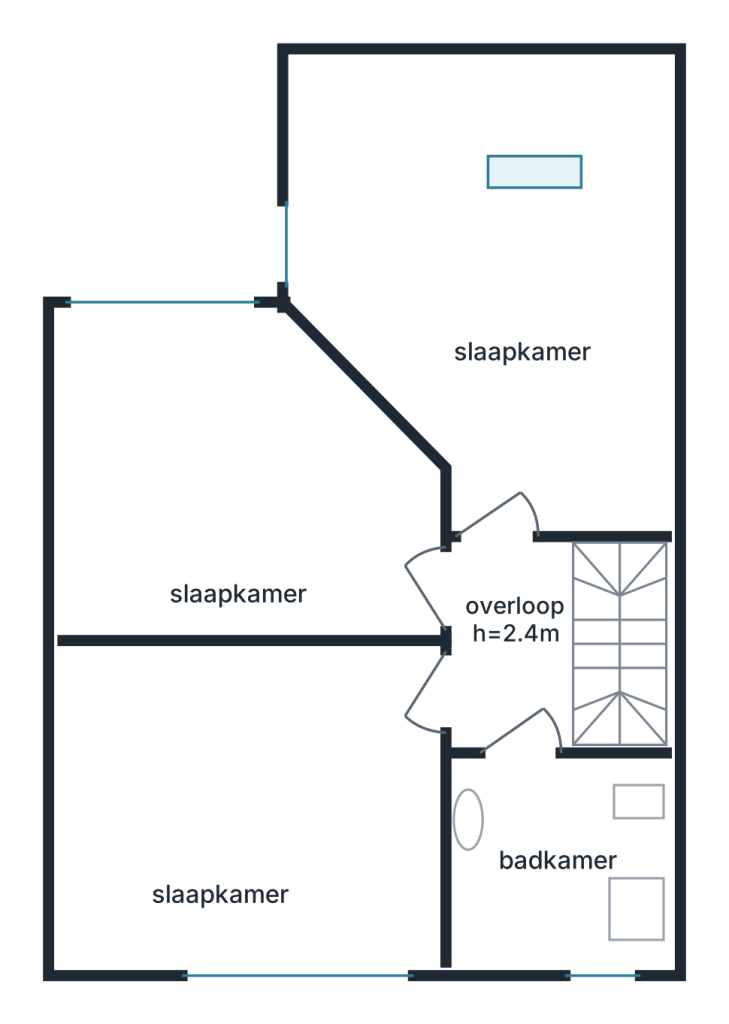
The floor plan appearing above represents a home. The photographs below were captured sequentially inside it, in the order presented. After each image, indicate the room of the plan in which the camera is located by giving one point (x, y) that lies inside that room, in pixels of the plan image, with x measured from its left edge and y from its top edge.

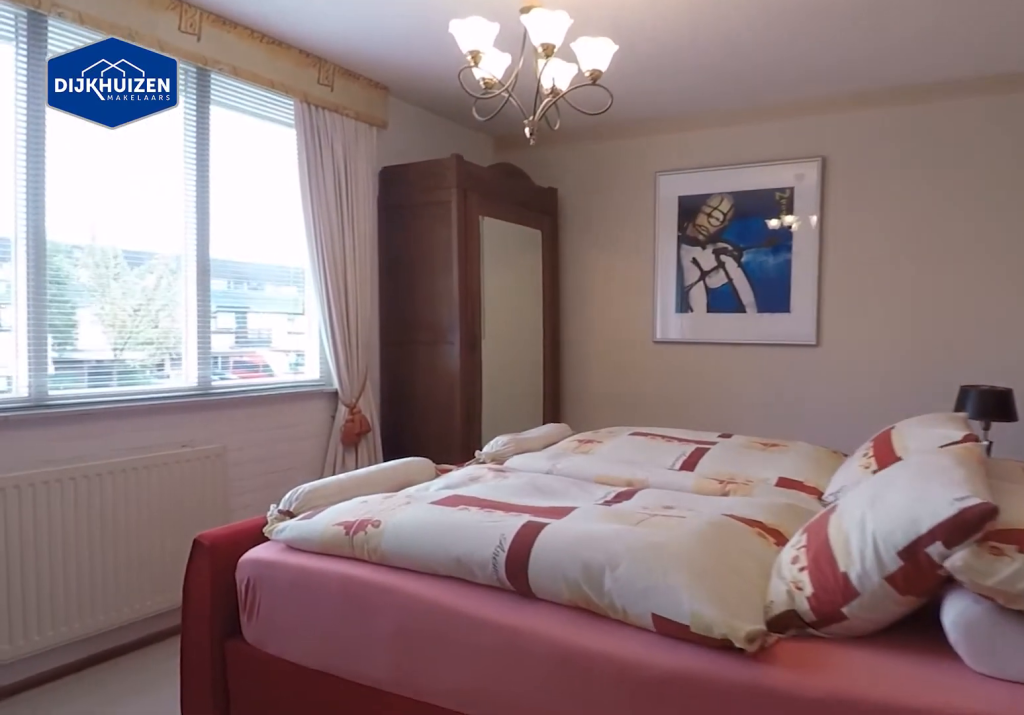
(250, 803)
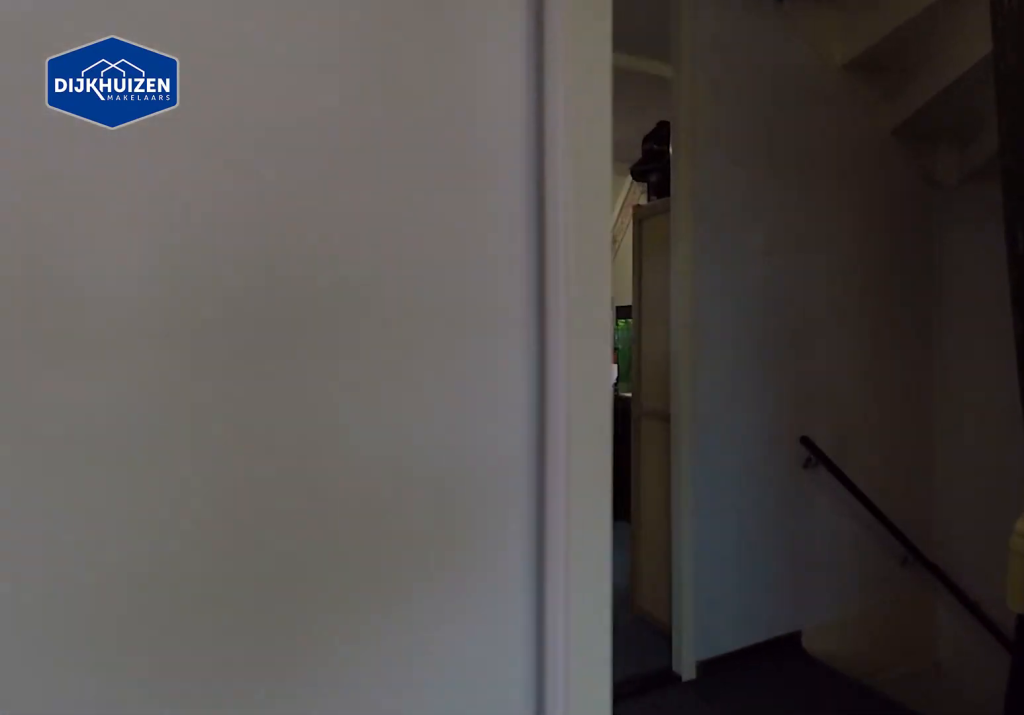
(250, 803)
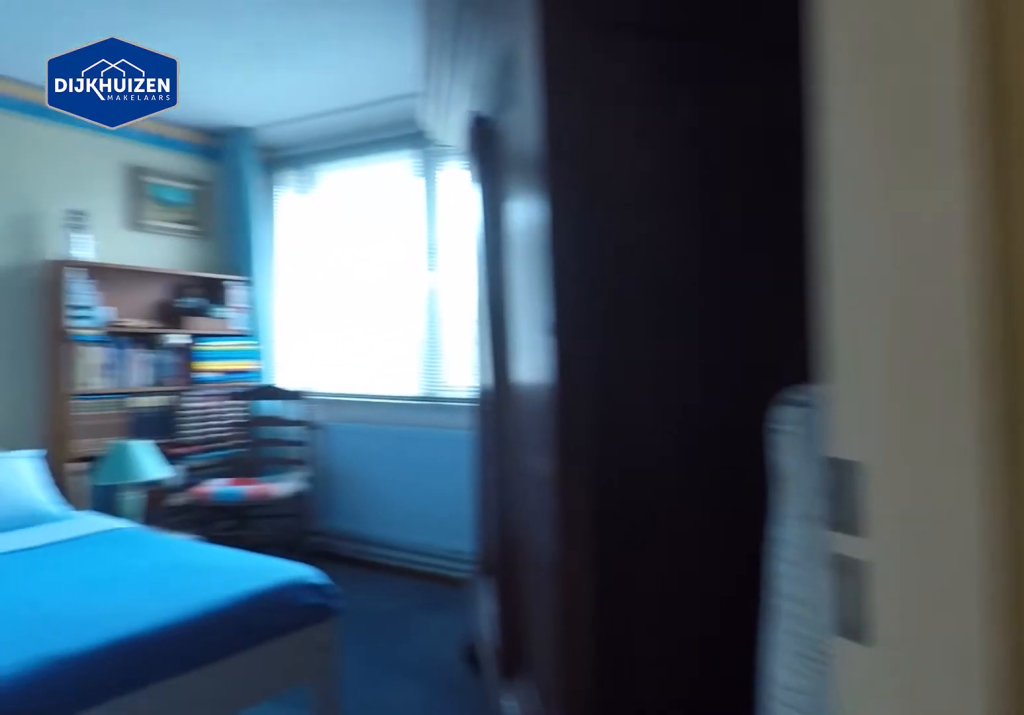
(513, 643)
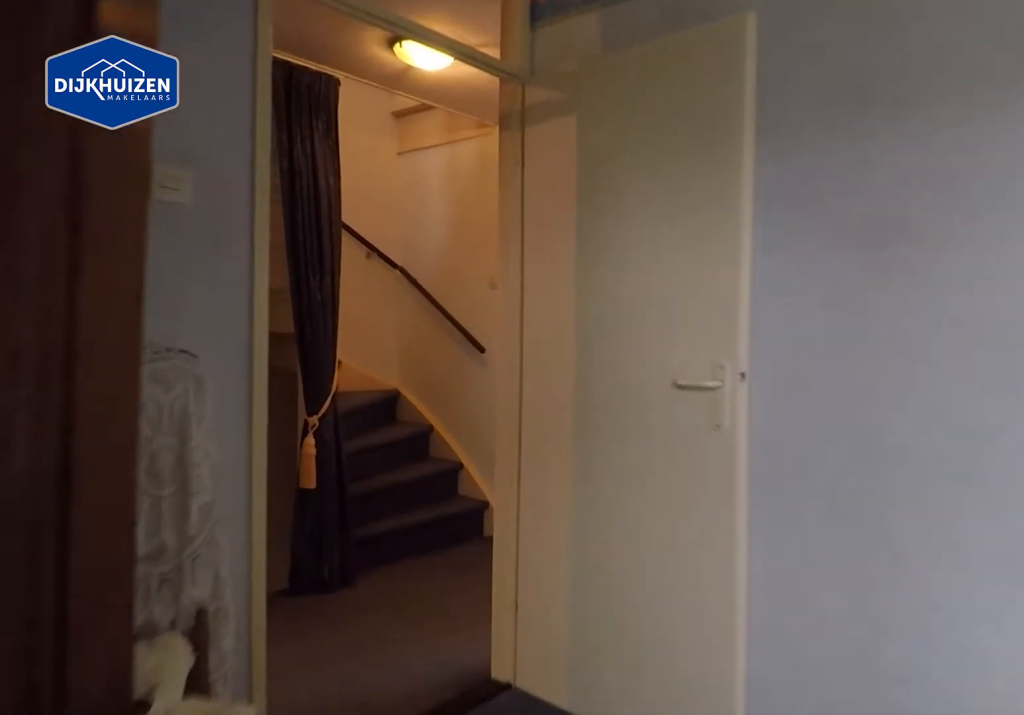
(214, 508)
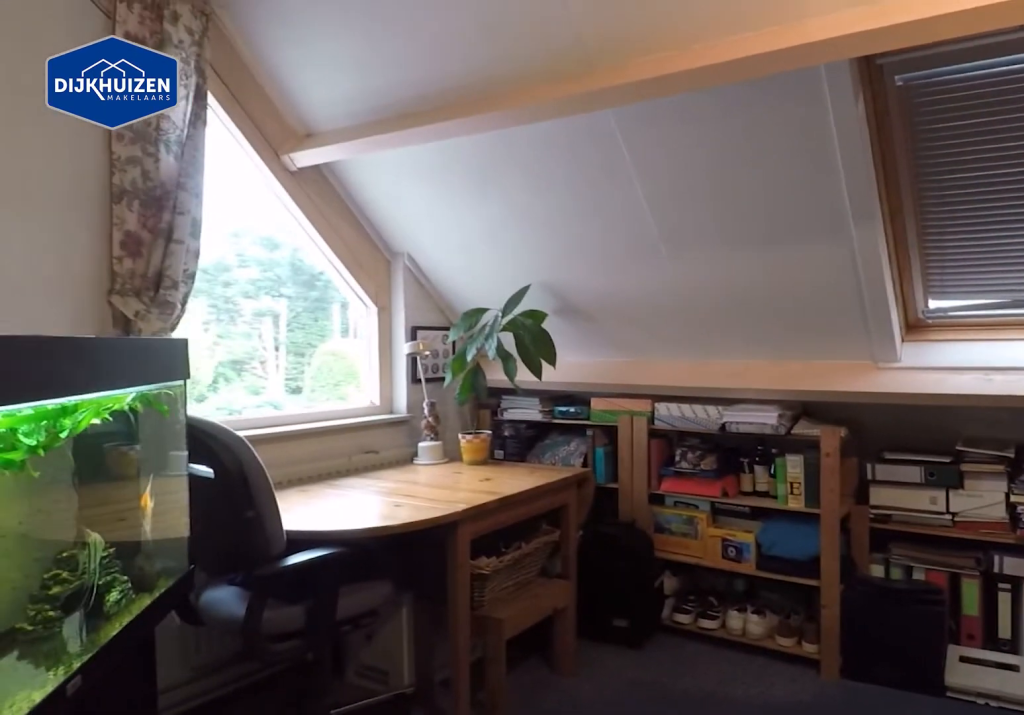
(608, 435)
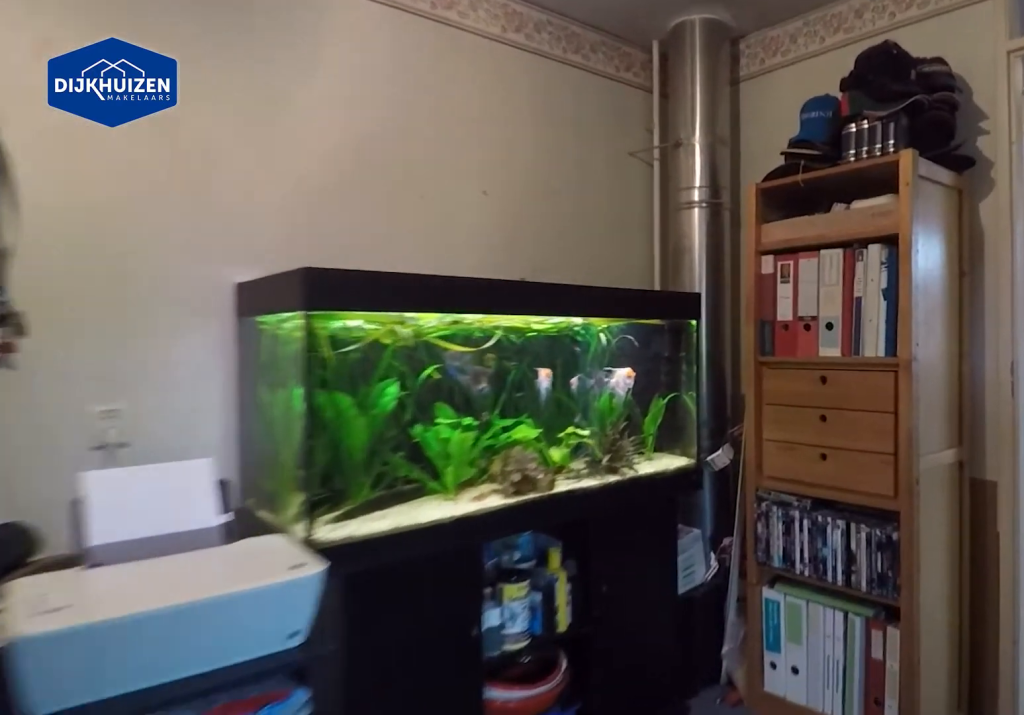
(608, 435)
